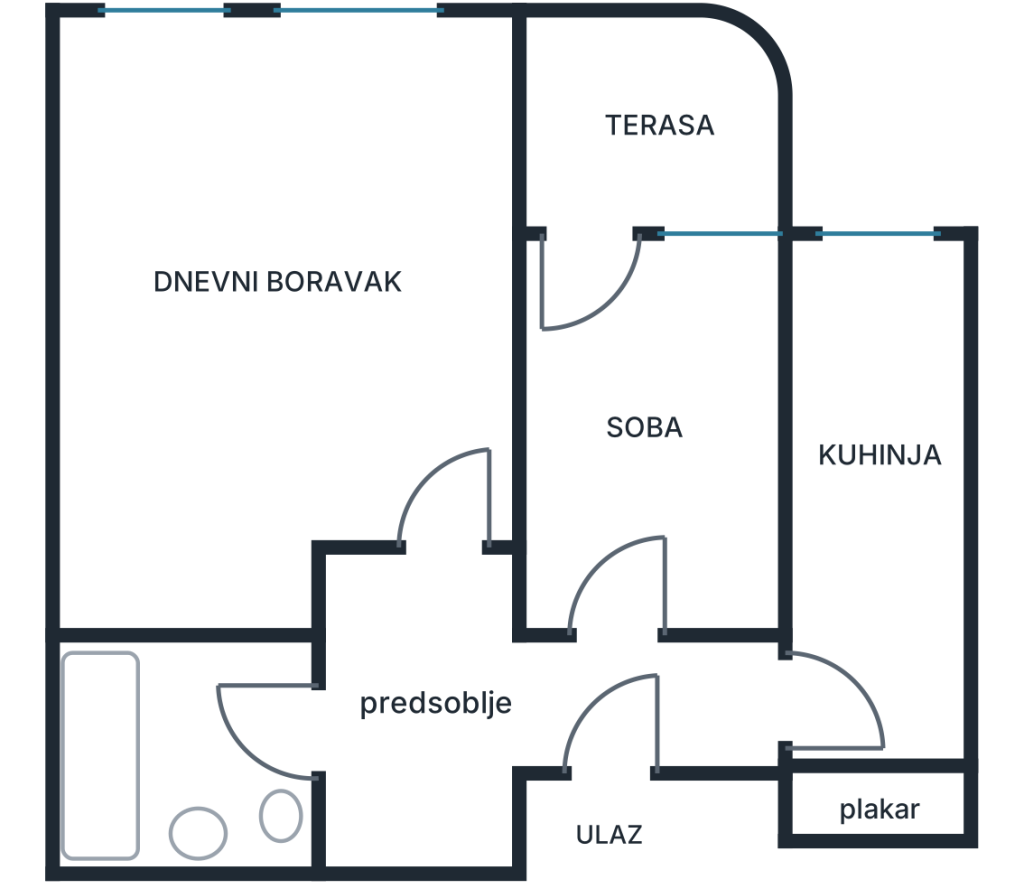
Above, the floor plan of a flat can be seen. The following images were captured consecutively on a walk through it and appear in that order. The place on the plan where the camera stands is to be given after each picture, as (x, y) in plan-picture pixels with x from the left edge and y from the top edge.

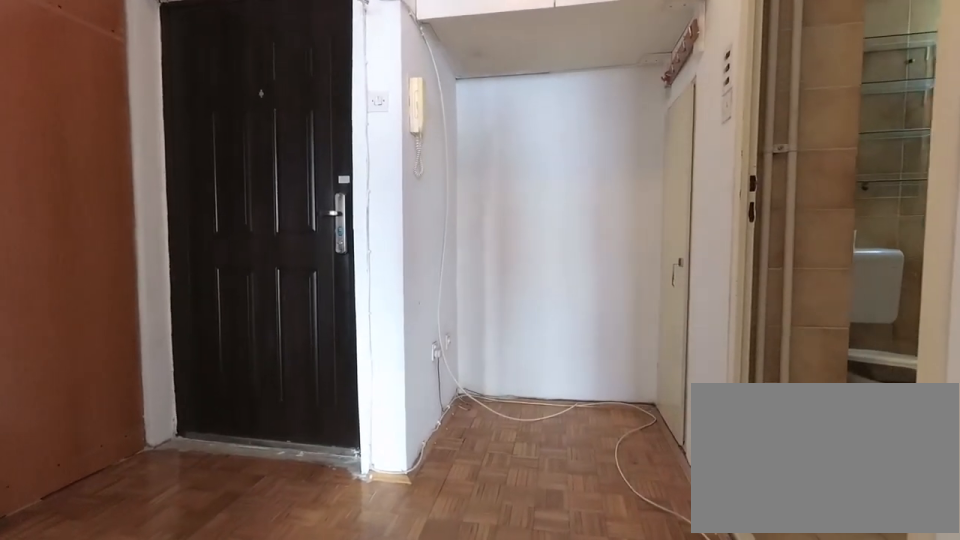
(436, 553)
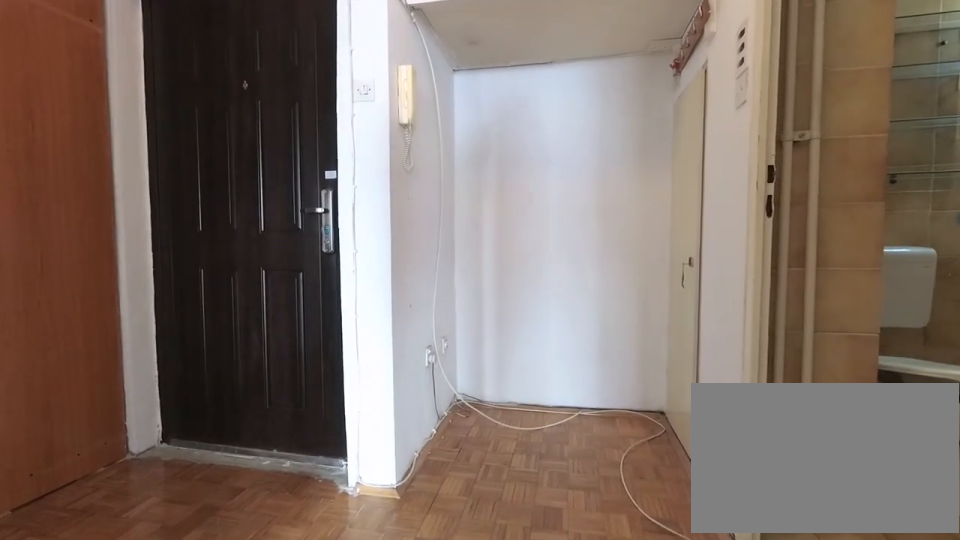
(429, 585)
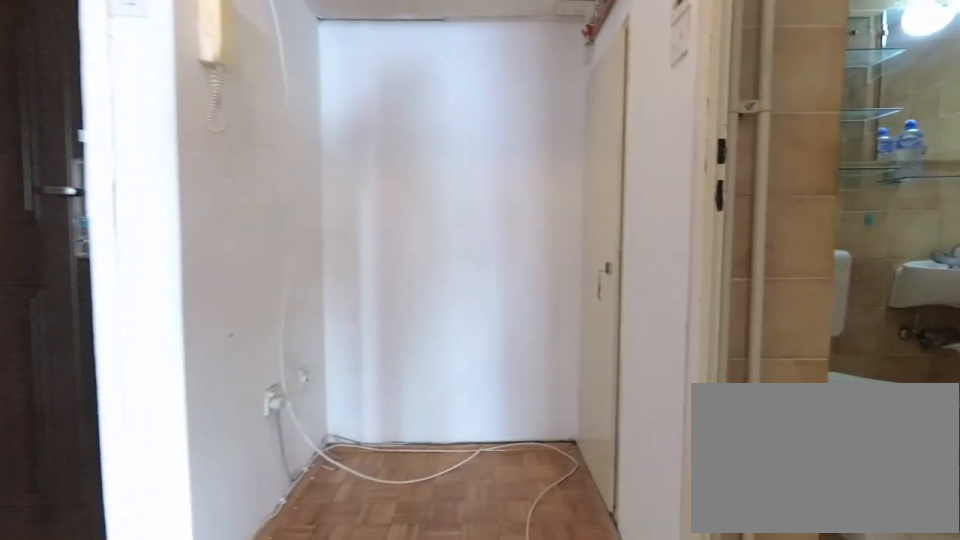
(408, 645)
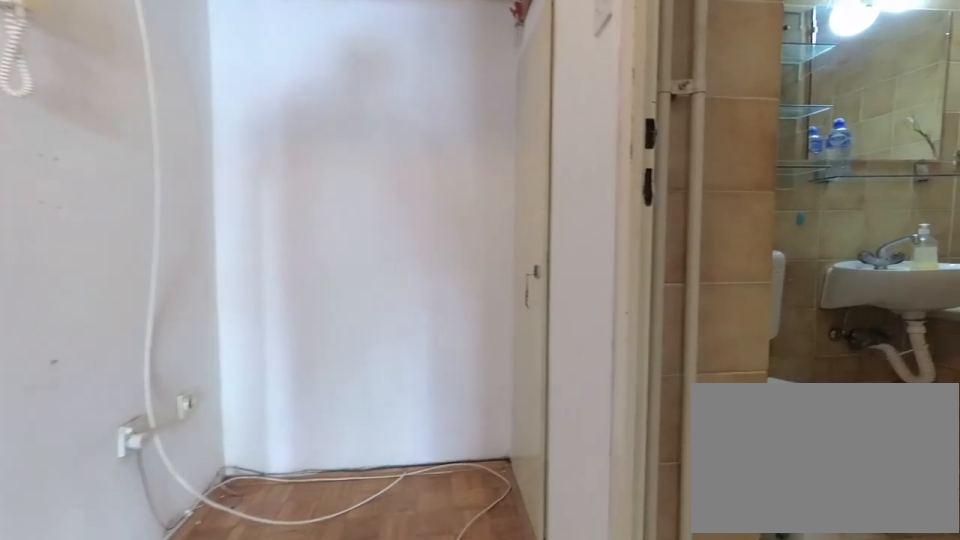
(401, 656)
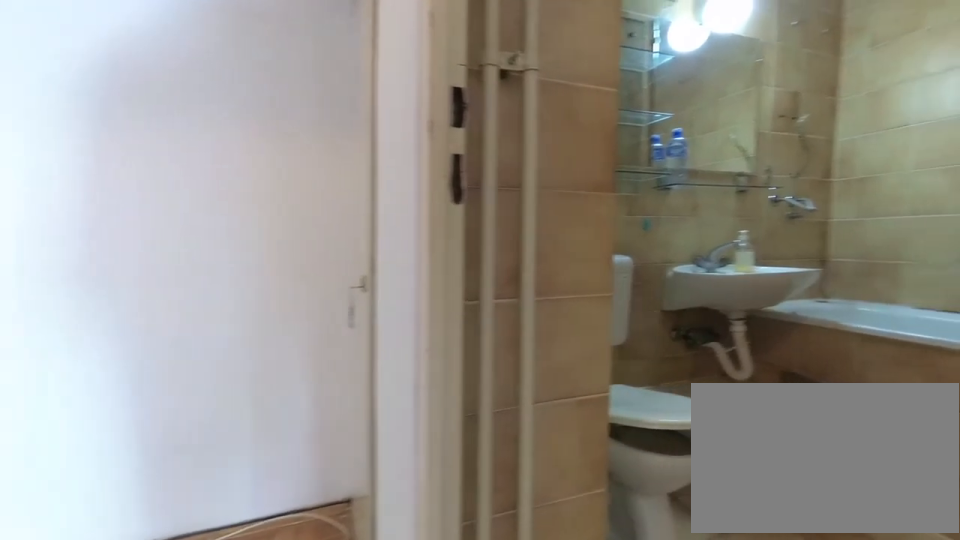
(388, 673)
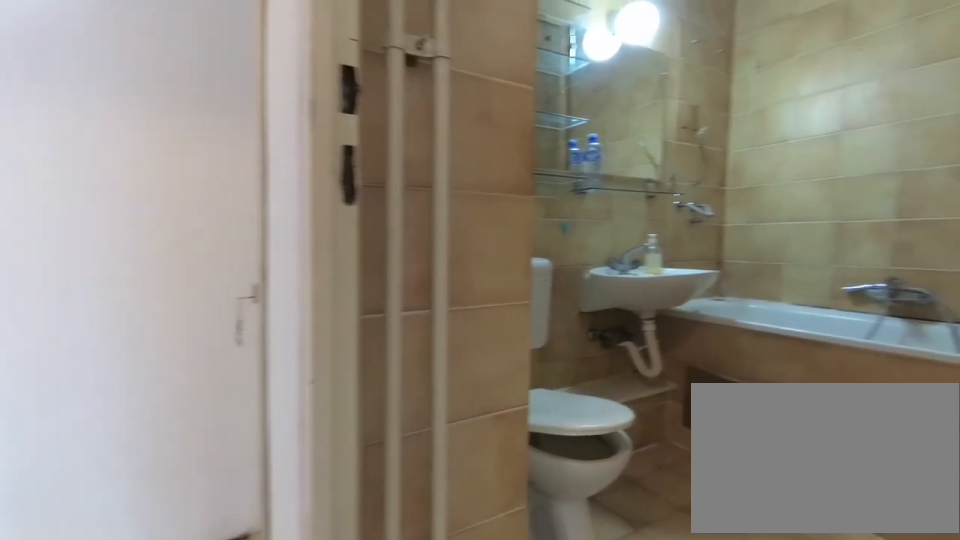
(382, 677)
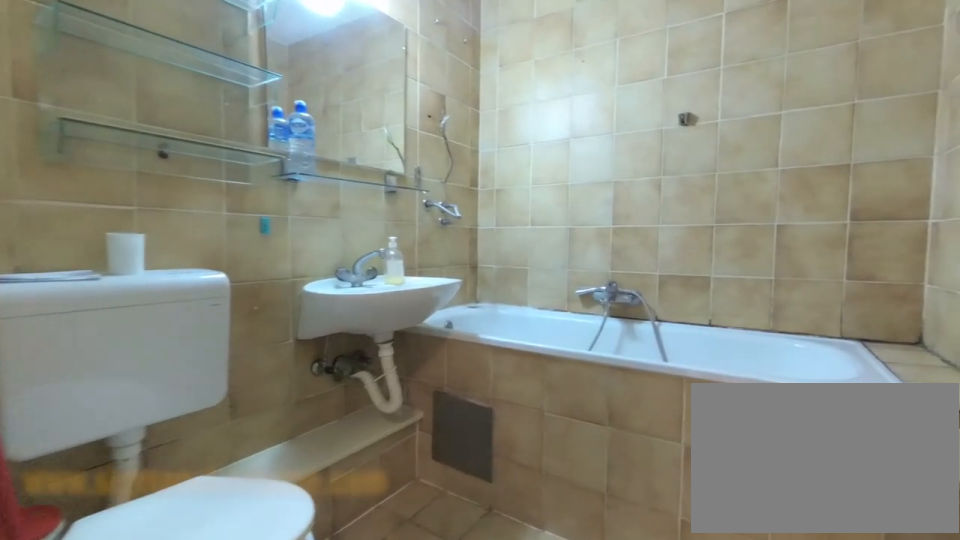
(335, 710)
